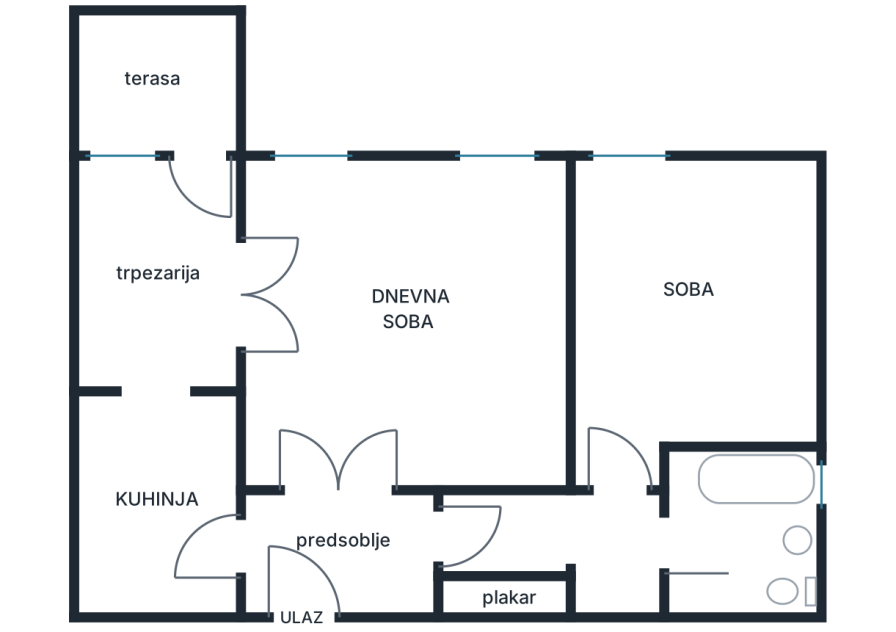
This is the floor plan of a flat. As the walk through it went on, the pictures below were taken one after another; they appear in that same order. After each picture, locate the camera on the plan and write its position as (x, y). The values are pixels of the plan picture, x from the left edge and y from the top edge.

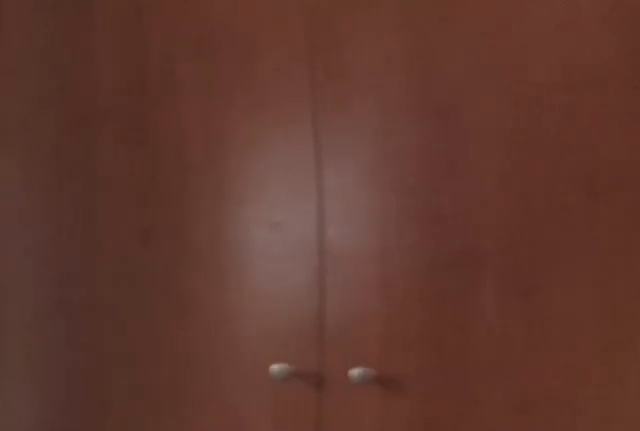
(634, 486)
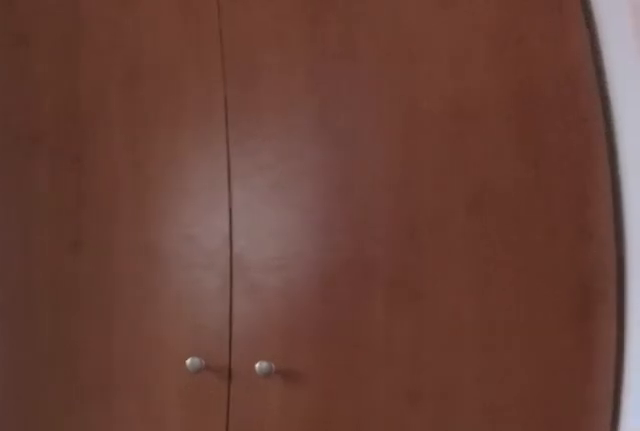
(631, 482)
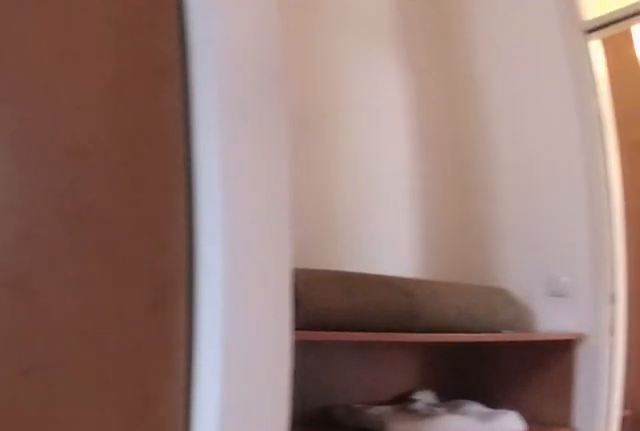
(634, 483)
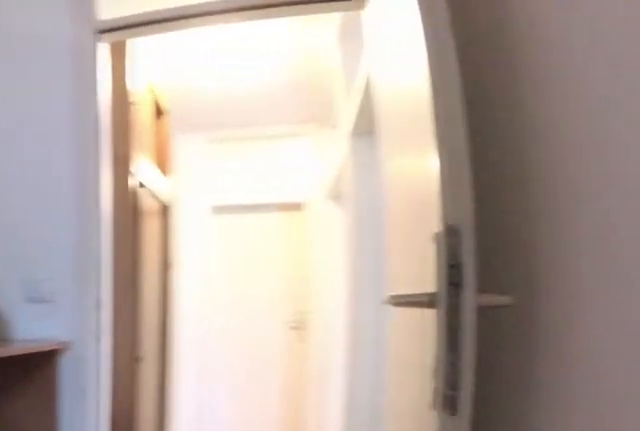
(639, 524)
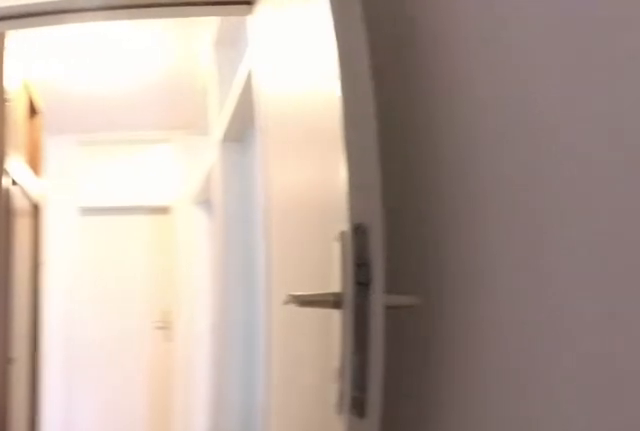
(626, 524)
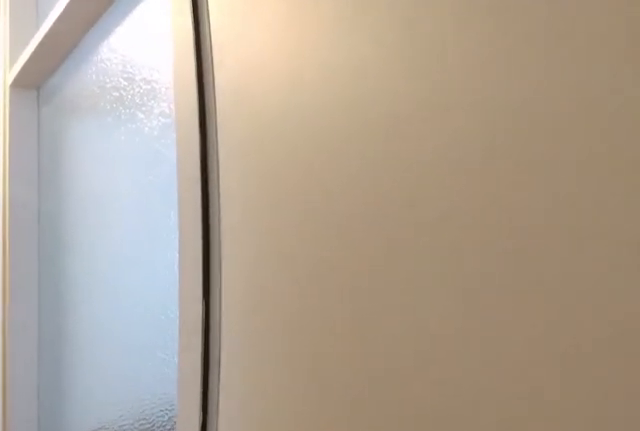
(539, 526)
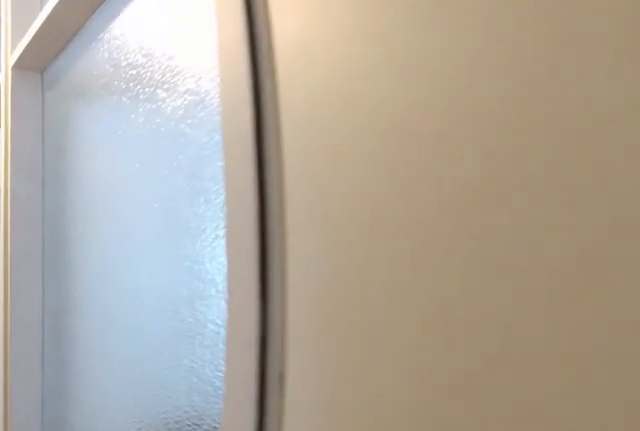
(524, 527)
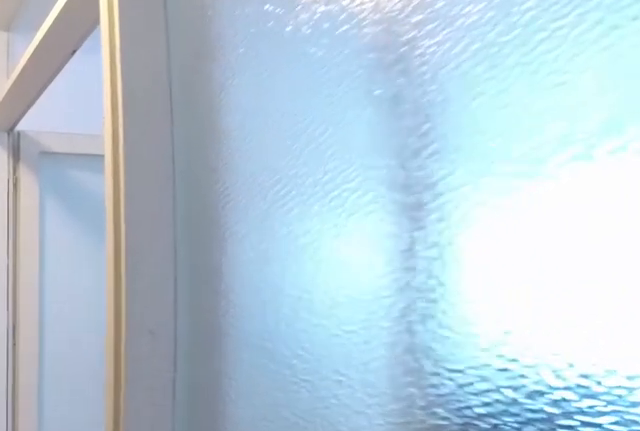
(452, 526)
